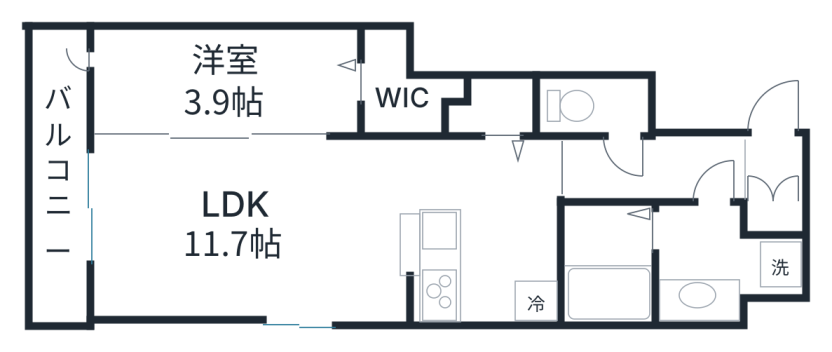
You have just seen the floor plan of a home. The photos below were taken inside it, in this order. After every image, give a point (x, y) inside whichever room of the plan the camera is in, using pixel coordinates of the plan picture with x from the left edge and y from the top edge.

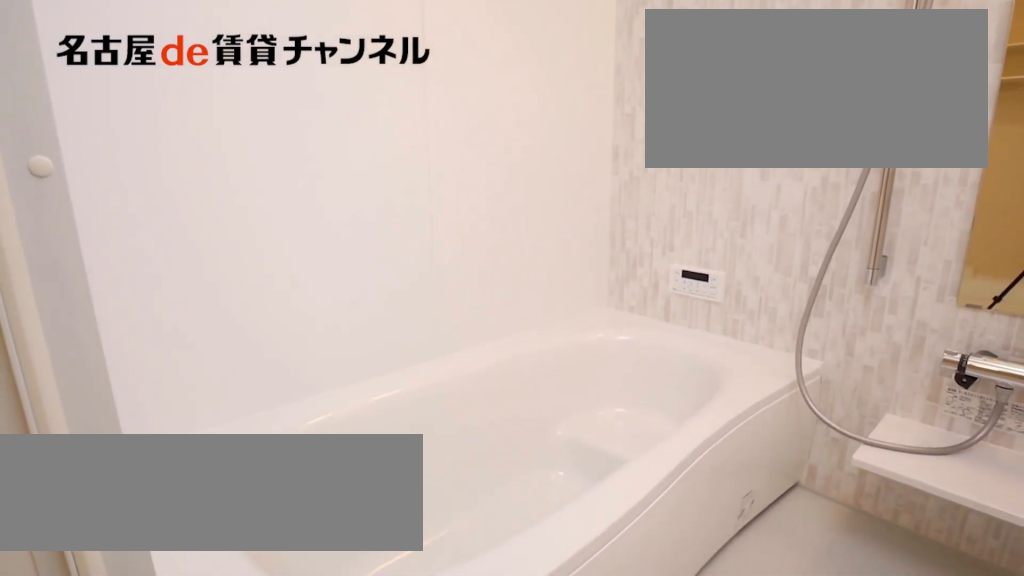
(606, 265)
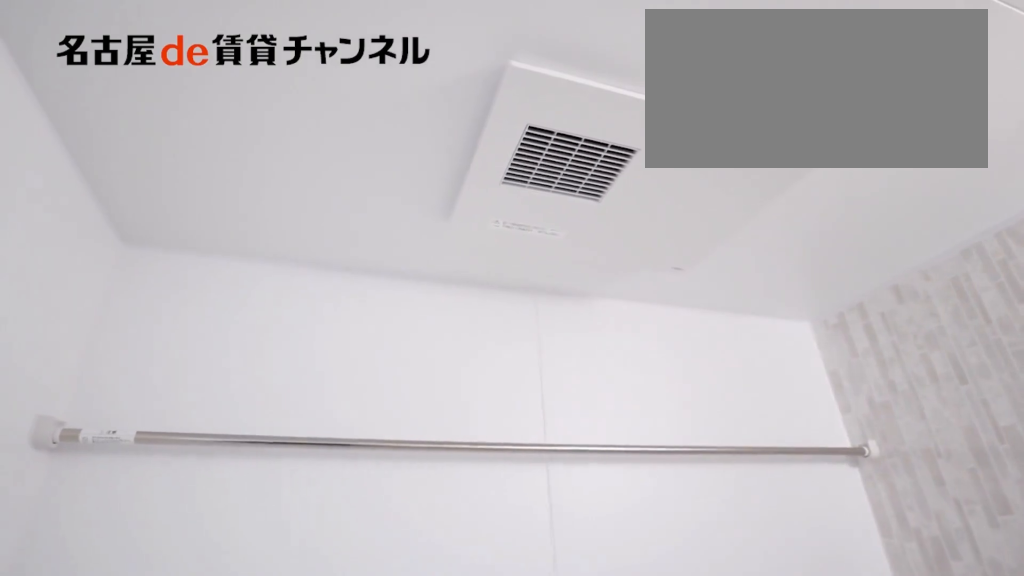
(606, 265)
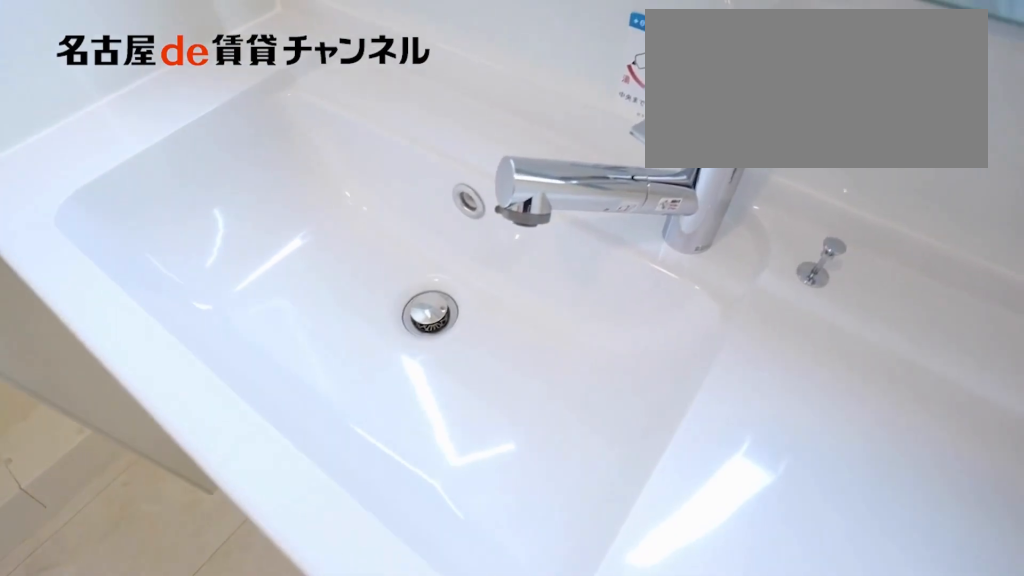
(720, 264)
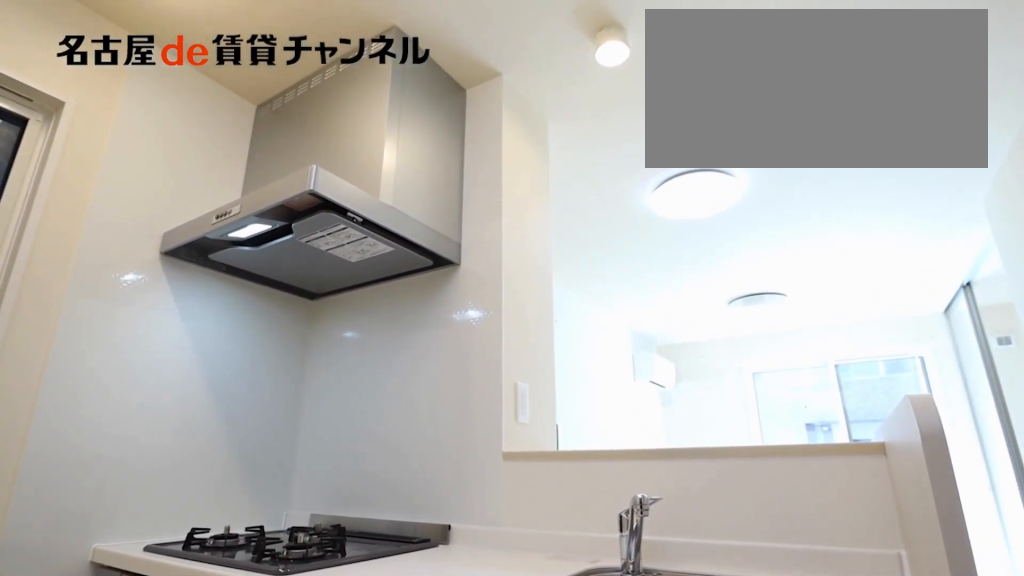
(491, 233)
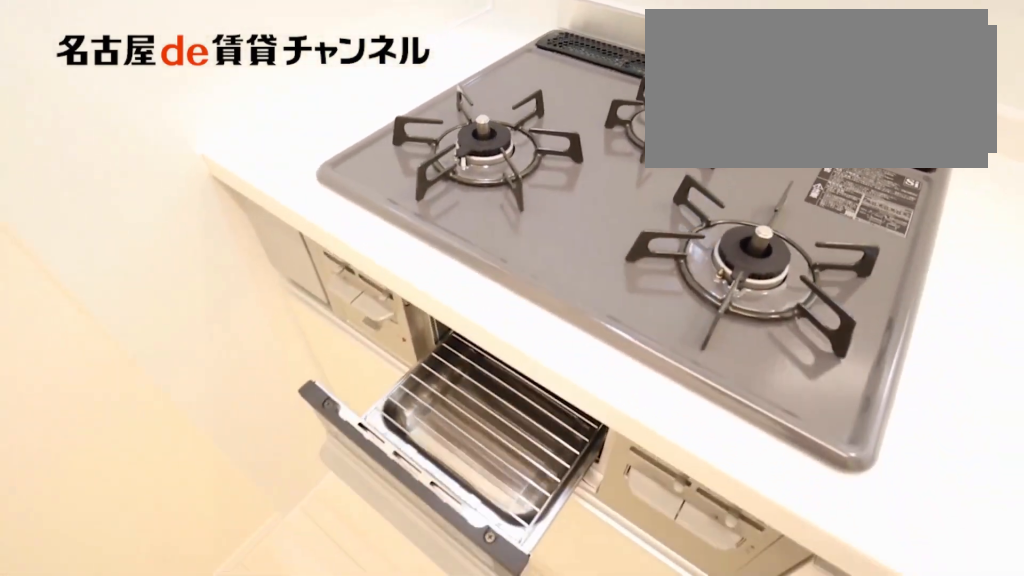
(490, 233)
